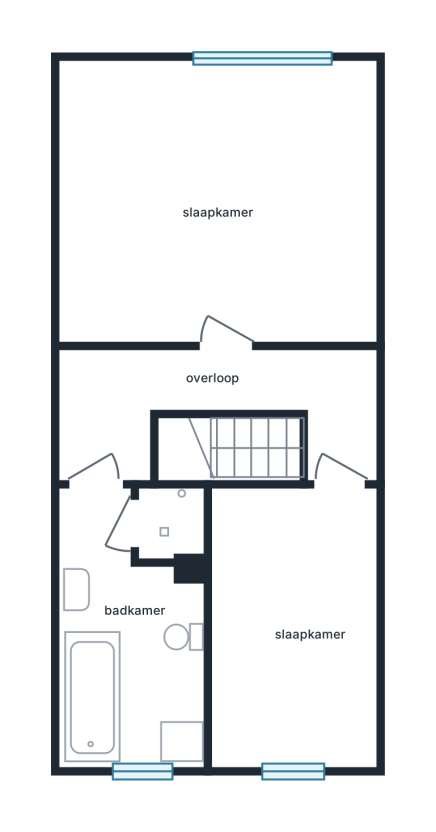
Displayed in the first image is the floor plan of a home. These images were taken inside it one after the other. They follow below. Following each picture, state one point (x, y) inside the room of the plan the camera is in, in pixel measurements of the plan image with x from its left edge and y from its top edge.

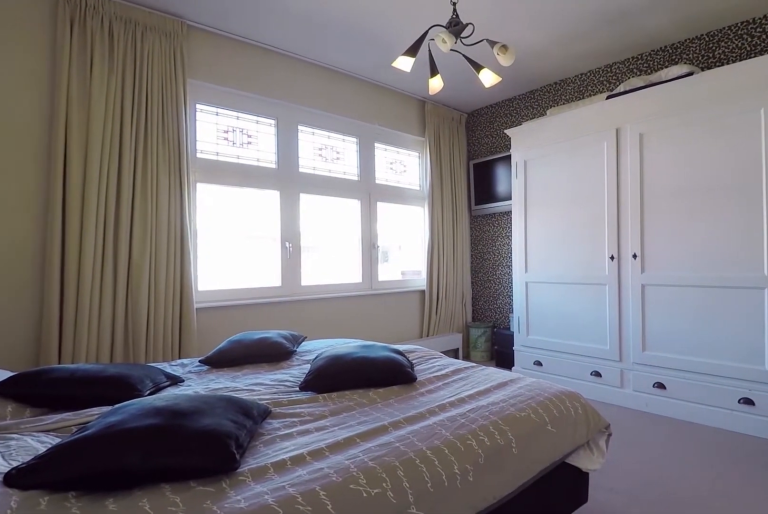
(199, 203)
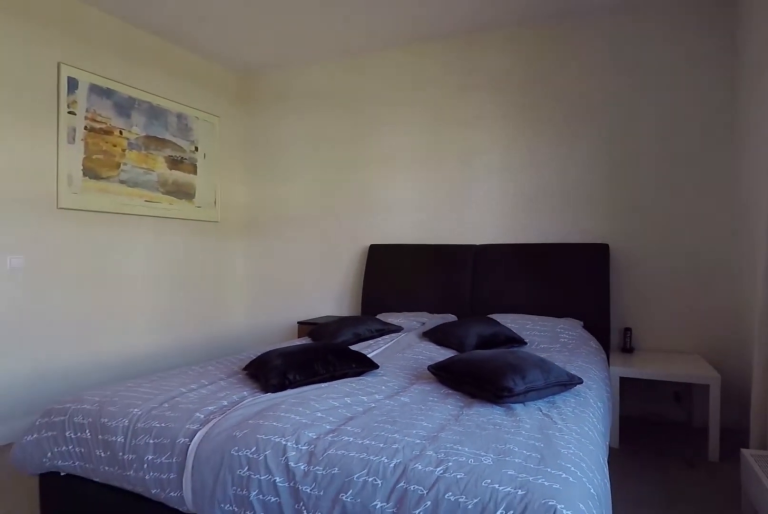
(199, 203)
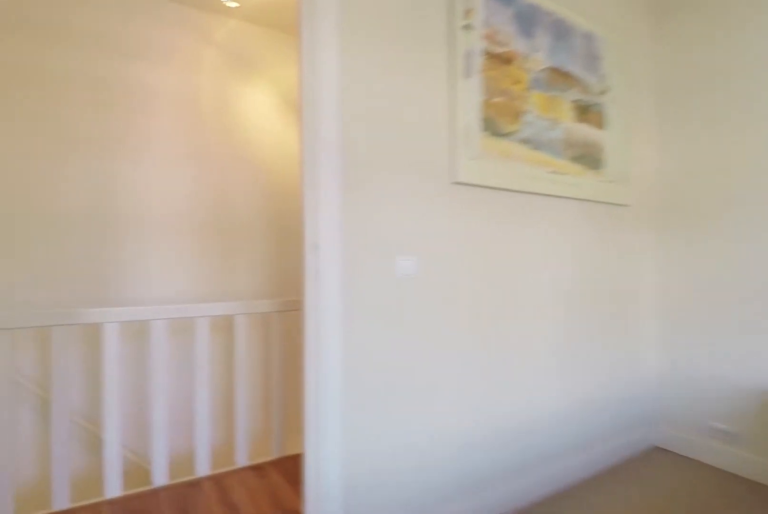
(199, 203)
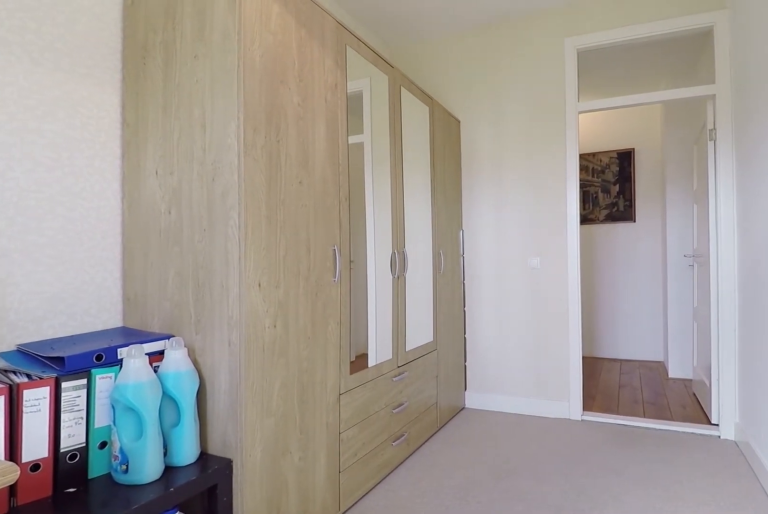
(293, 624)
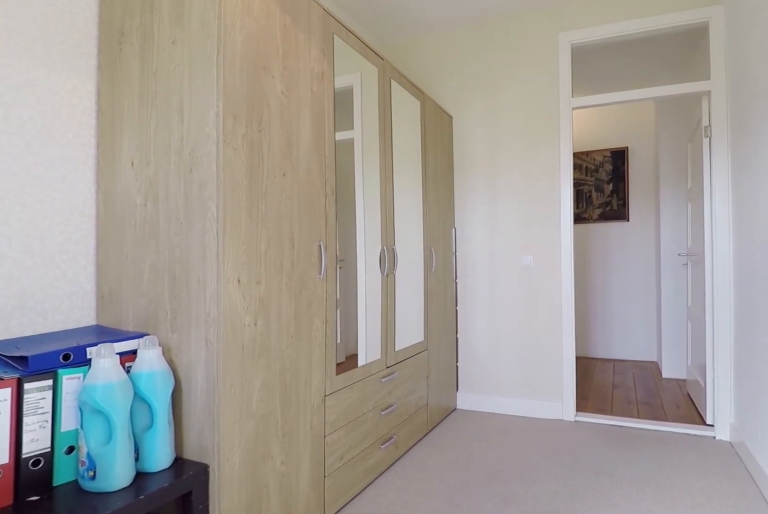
(293, 624)
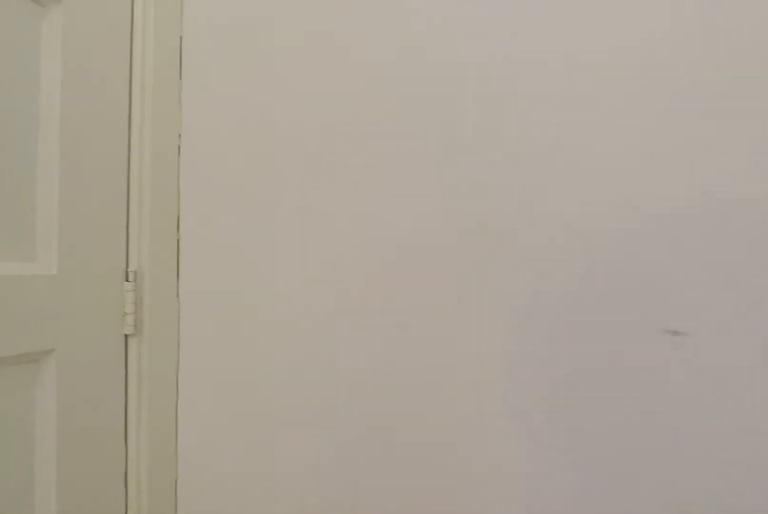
(212, 402)
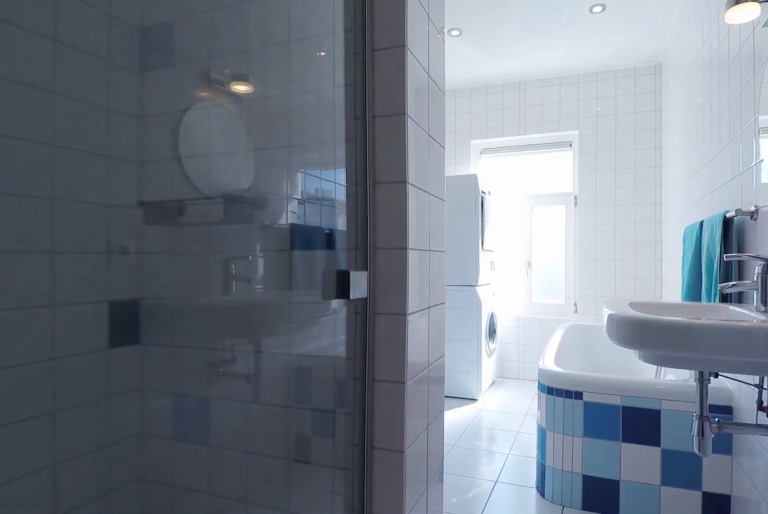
(112, 688)
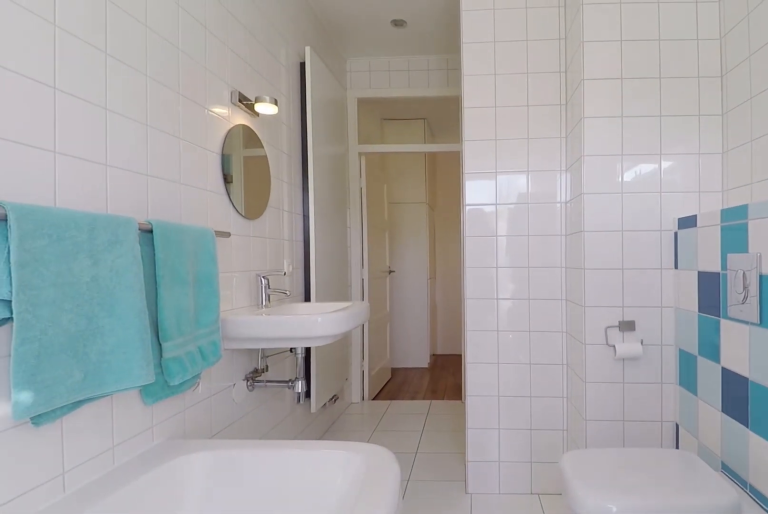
(112, 688)
